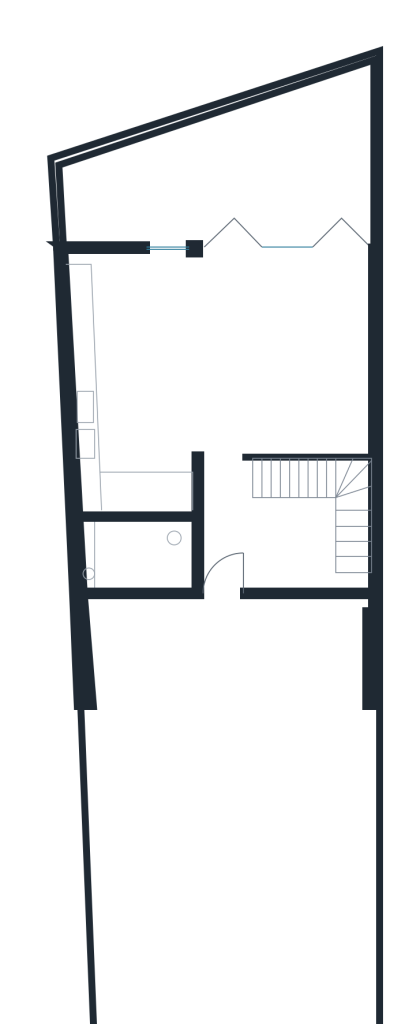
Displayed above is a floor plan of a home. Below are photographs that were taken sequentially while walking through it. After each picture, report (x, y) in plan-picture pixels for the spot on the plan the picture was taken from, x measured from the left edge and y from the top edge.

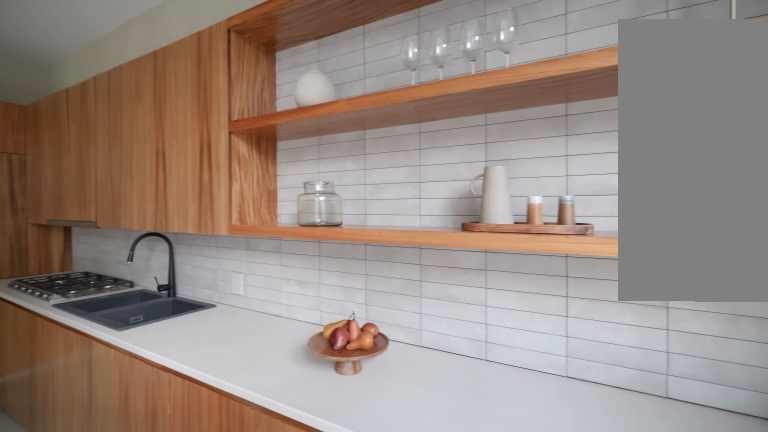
(119, 304)
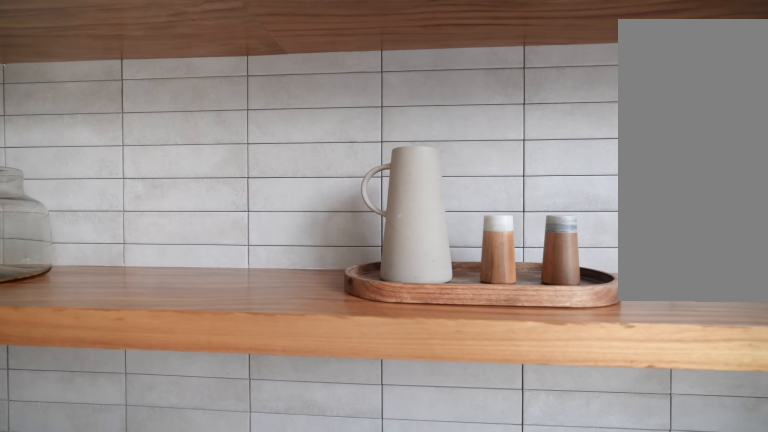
(121, 296)
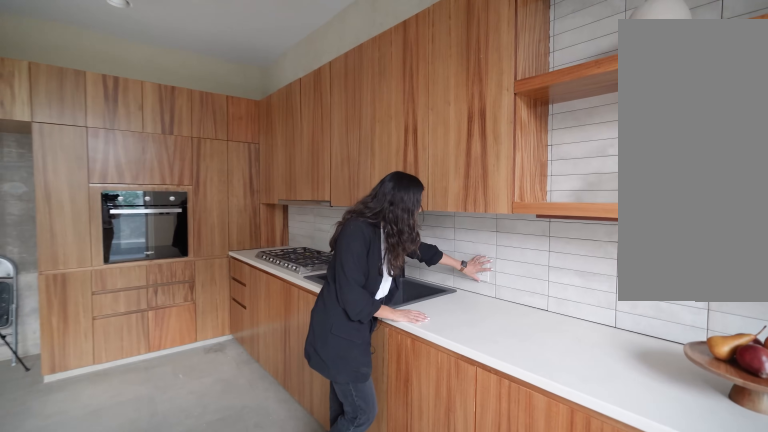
(122, 295)
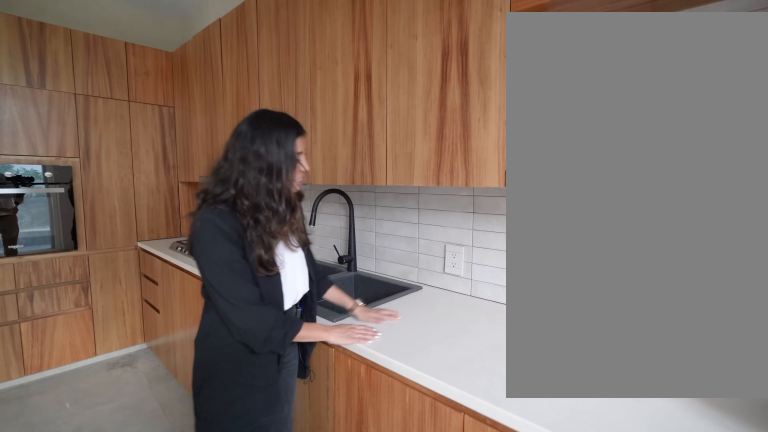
(126, 337)
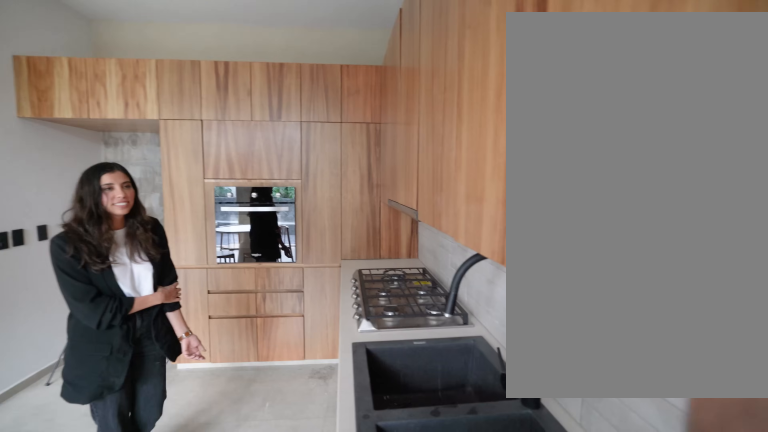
(116, 370)
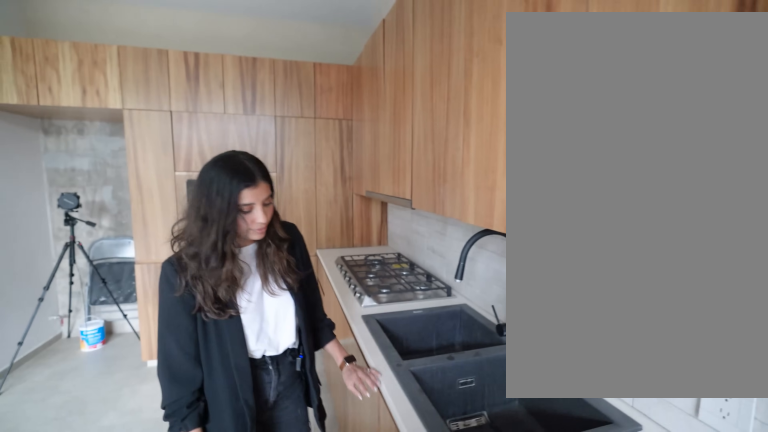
(116, 370)
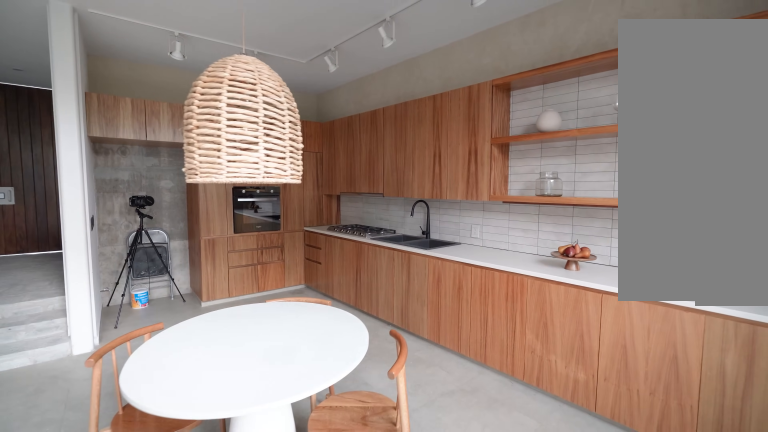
(150, 295)
